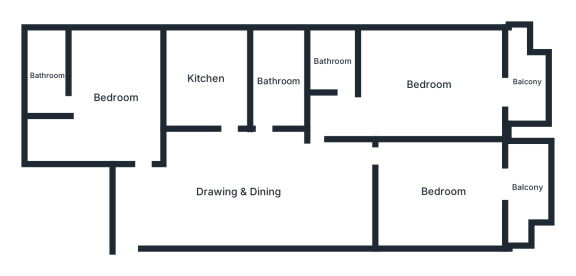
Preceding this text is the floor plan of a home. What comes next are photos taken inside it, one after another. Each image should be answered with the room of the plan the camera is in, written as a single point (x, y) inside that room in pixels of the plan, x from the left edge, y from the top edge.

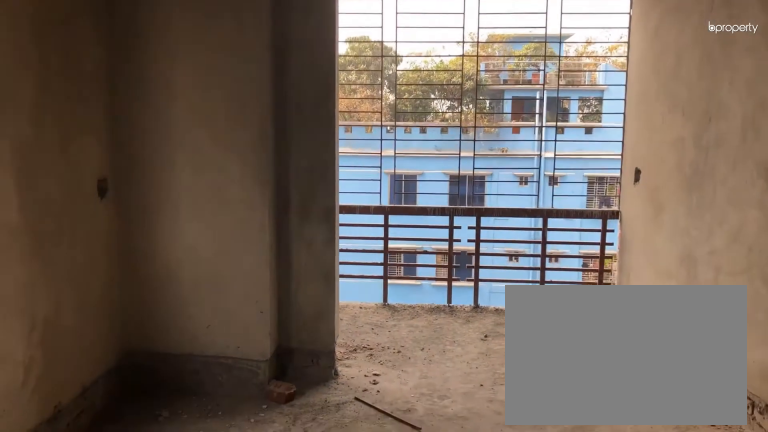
(428, 83)
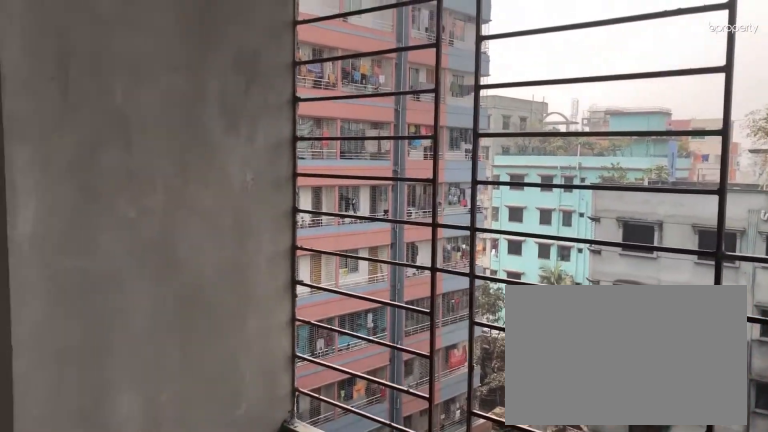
(526, 82)
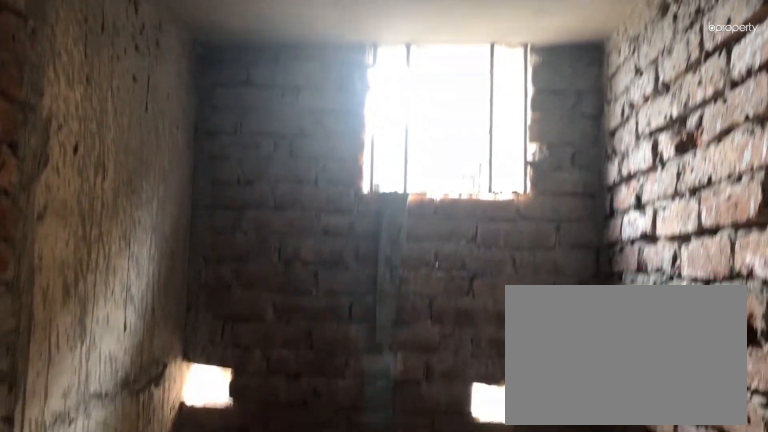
(332, 61)
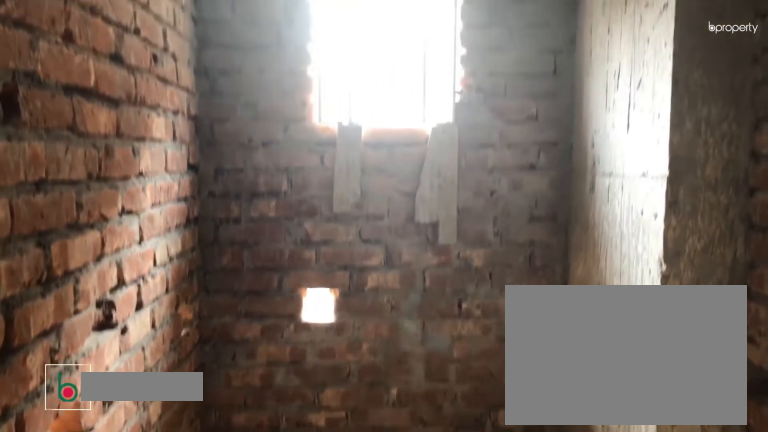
(278, 80)
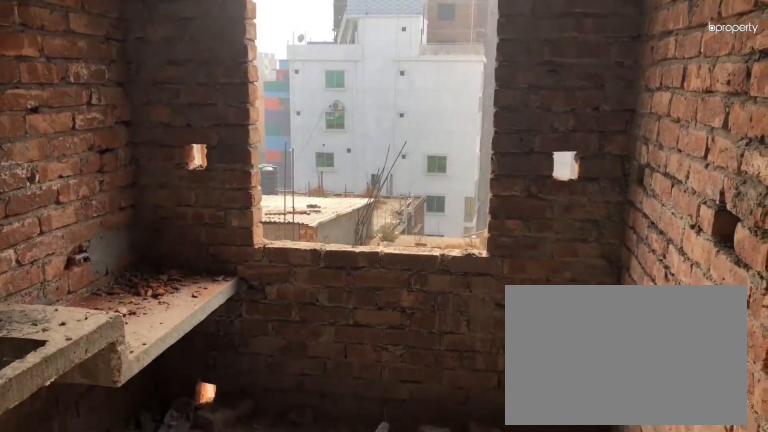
(206, 78)
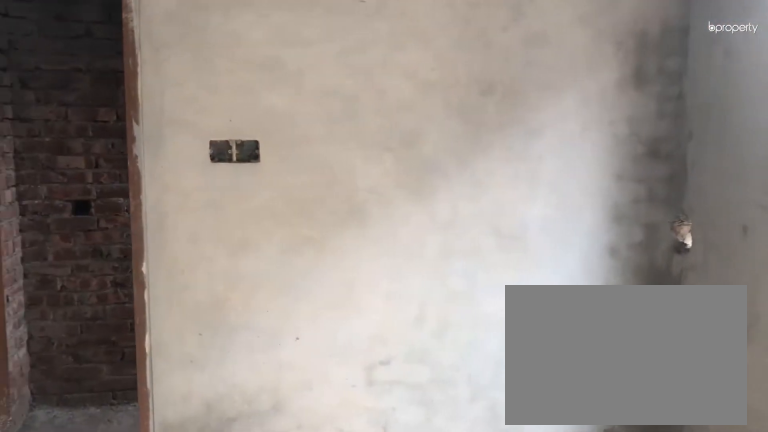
(115, 98)
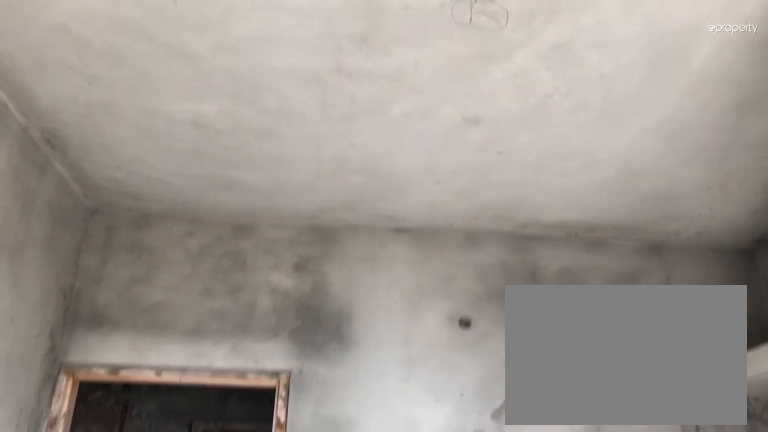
(115, 98)
